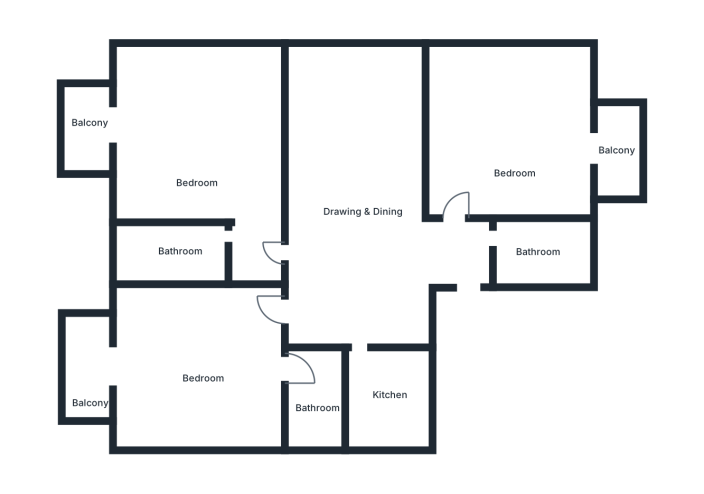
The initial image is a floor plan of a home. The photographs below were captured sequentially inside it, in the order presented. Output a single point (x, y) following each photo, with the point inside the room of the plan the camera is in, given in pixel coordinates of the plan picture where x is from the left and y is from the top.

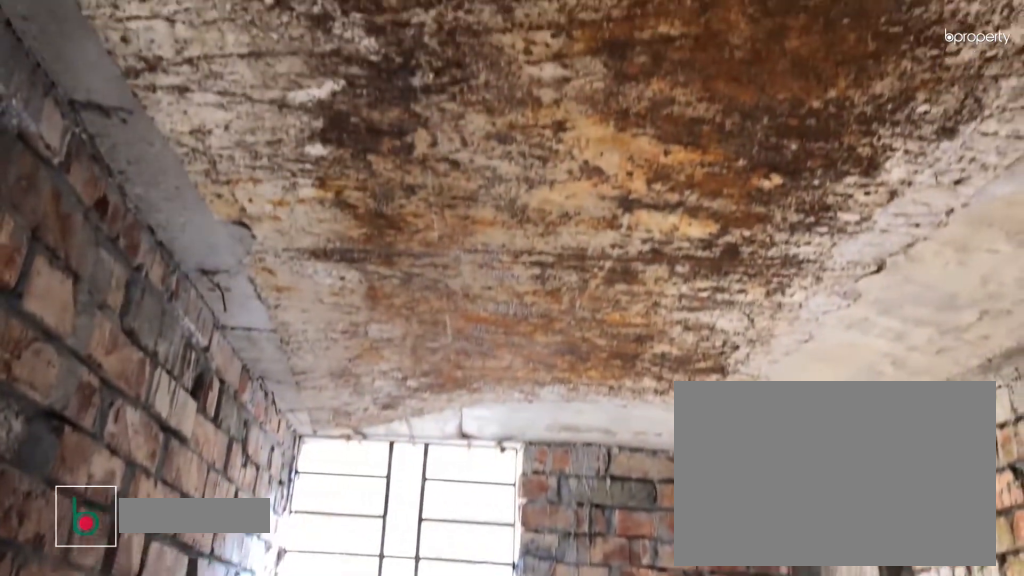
(530, 253)
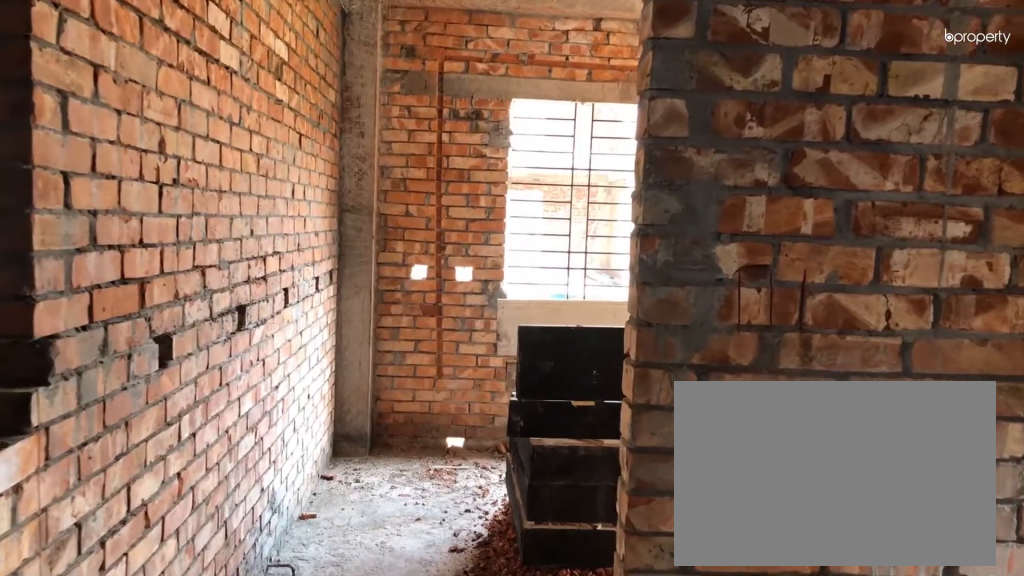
(451, 235)
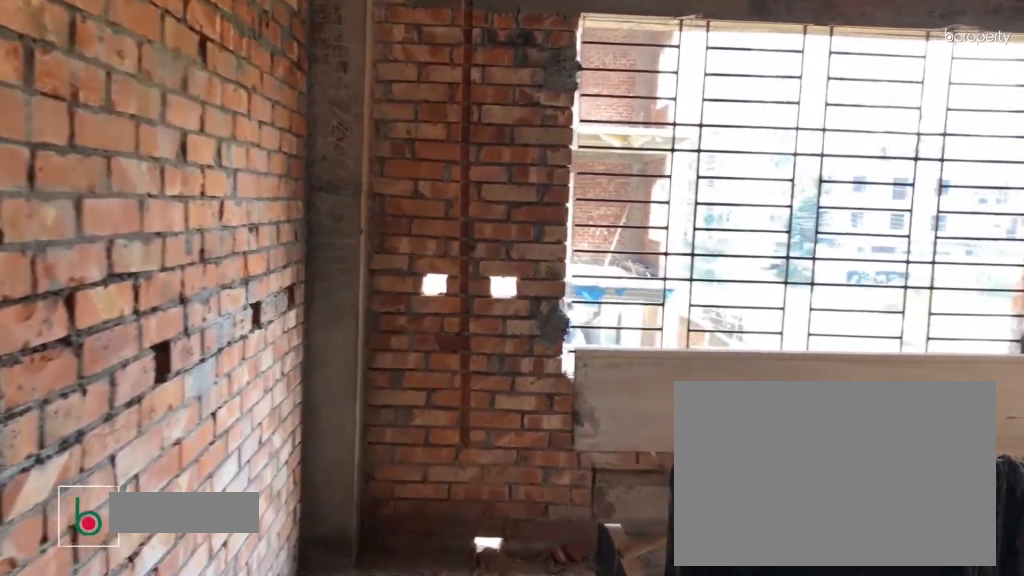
(521, 145)
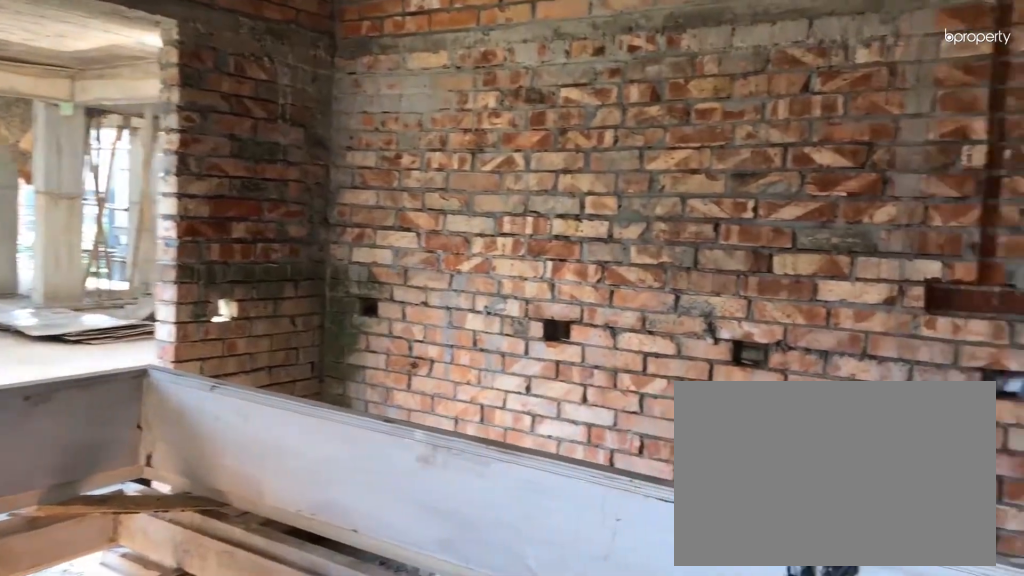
(520, 145)
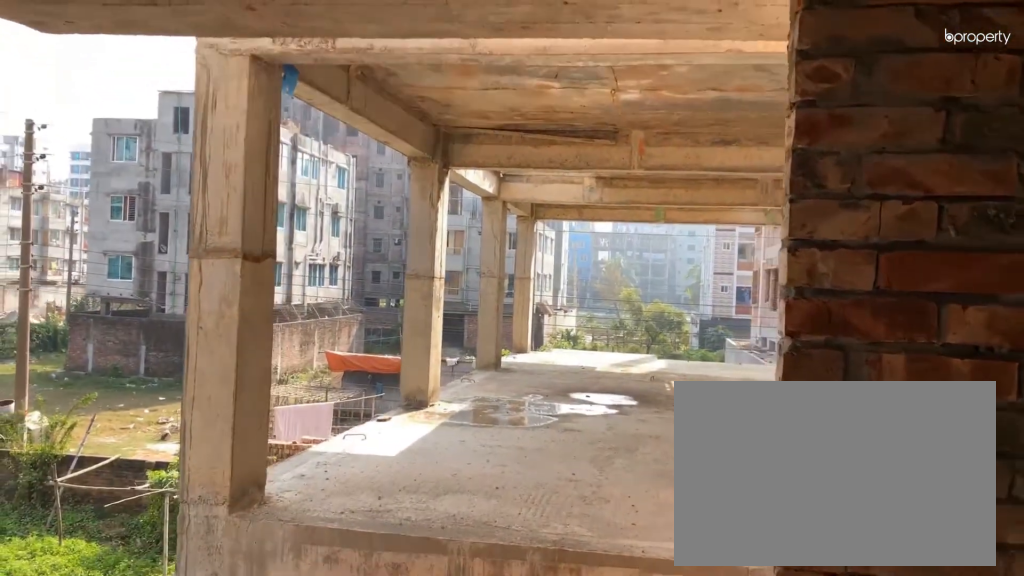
(618, 157)
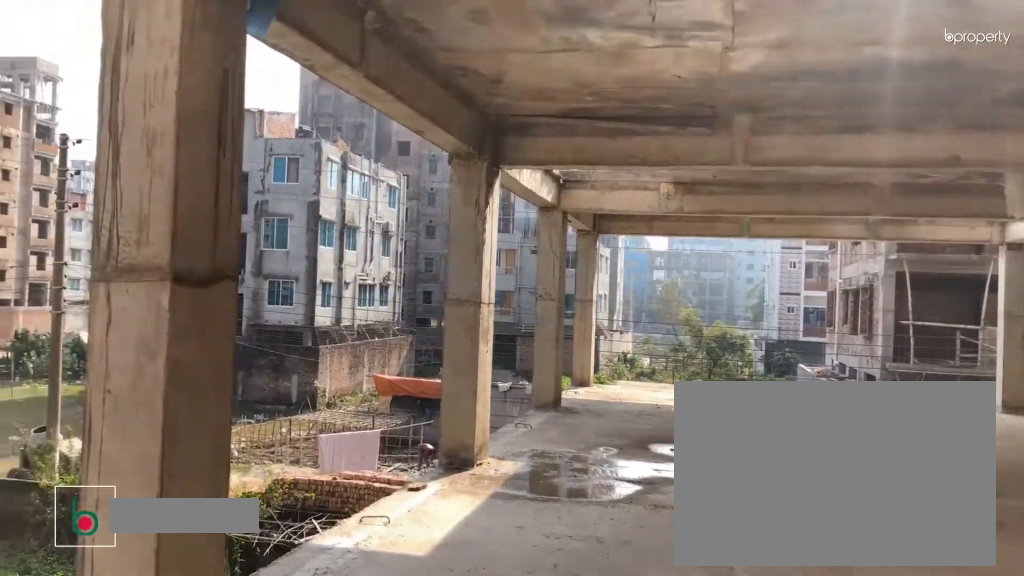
(618, 157)
